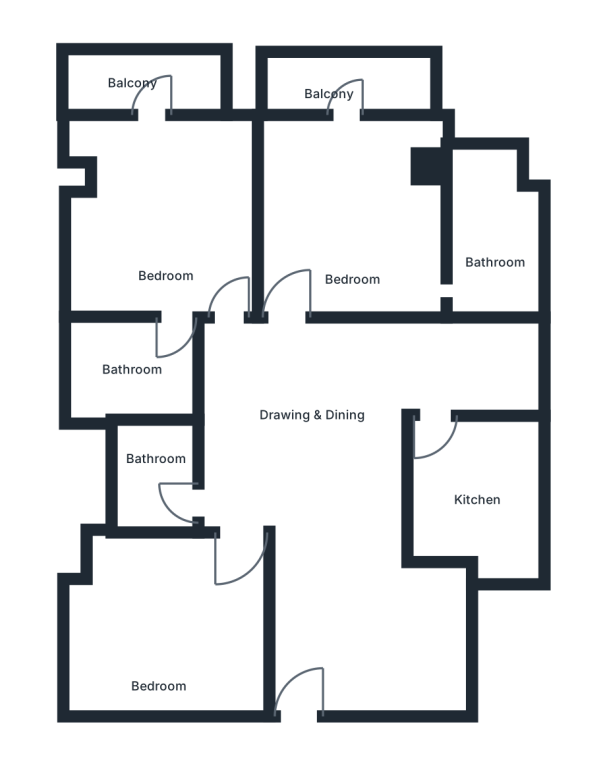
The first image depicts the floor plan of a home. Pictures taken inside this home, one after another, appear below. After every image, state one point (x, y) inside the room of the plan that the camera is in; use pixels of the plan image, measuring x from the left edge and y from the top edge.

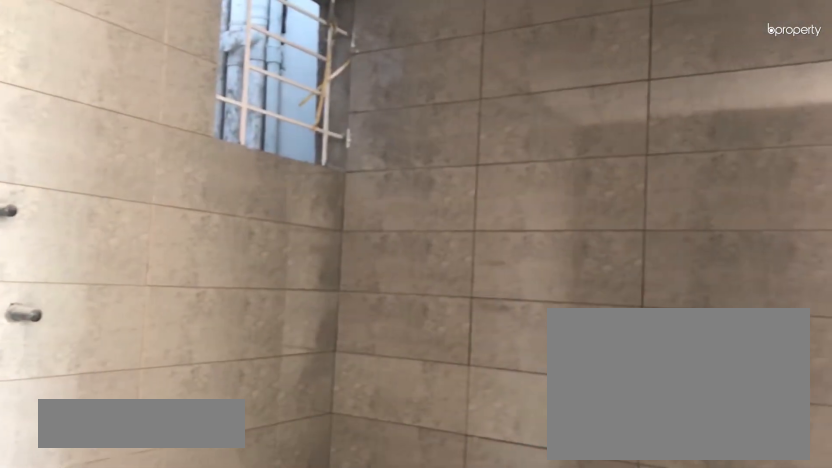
(103, 388)
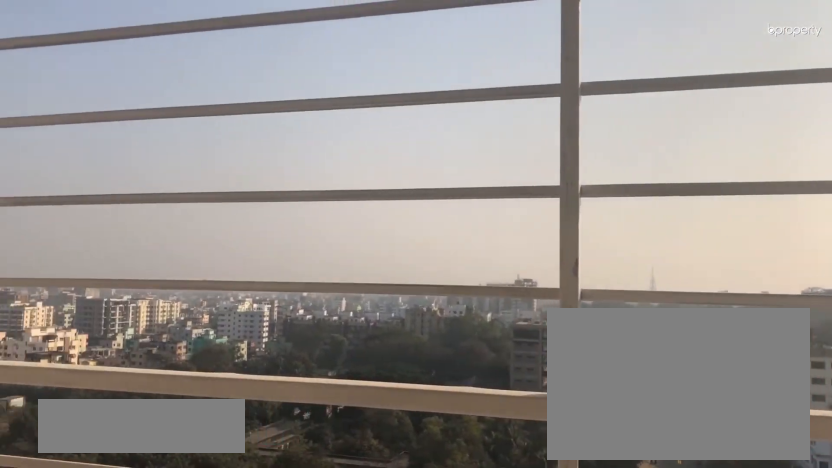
(146, 78)
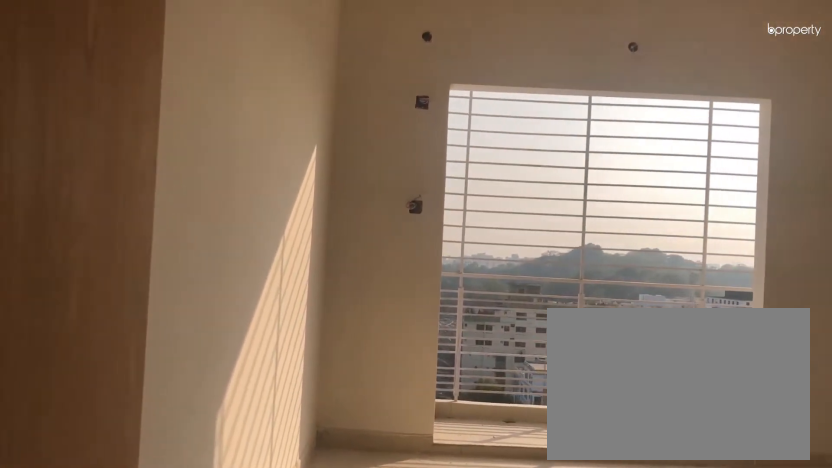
(342, 239)
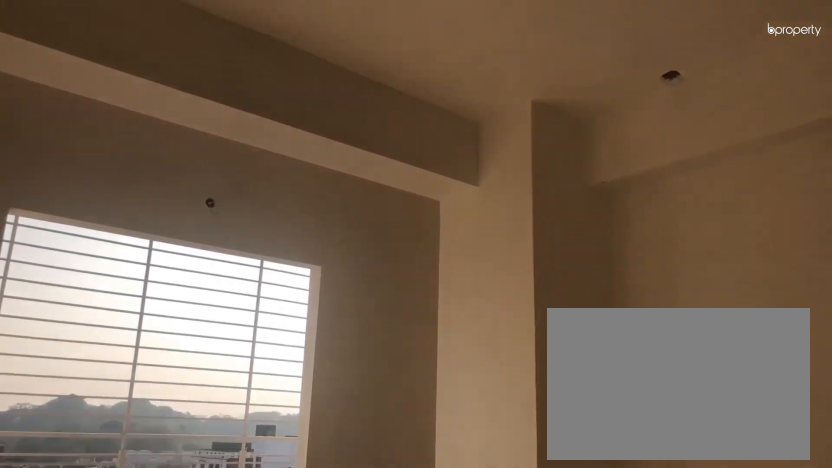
(342, 240)
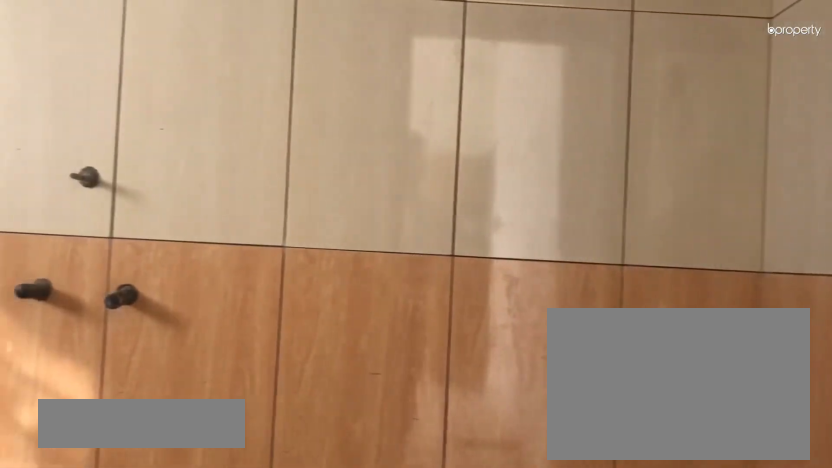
(484, 235)
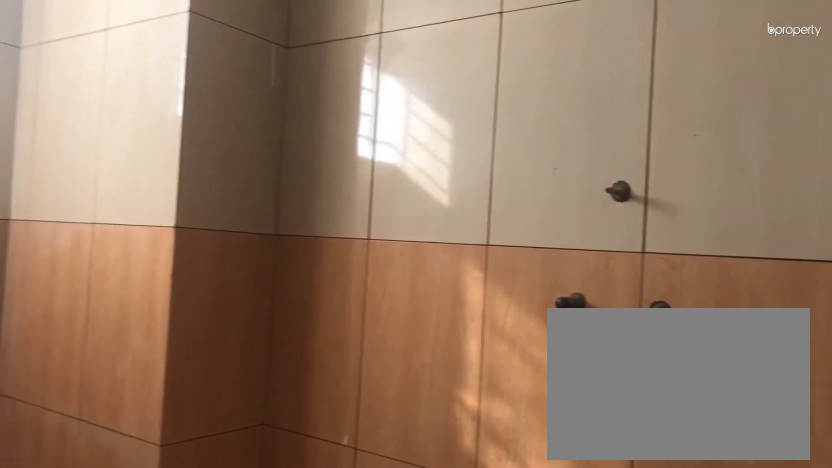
(484, 235)
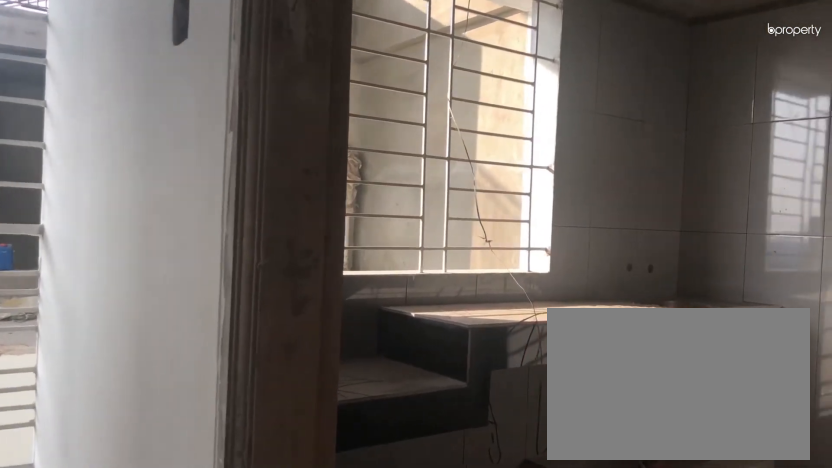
(474, 484)
